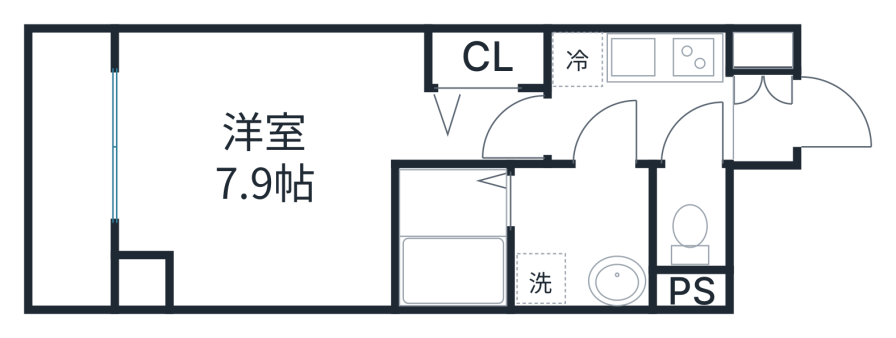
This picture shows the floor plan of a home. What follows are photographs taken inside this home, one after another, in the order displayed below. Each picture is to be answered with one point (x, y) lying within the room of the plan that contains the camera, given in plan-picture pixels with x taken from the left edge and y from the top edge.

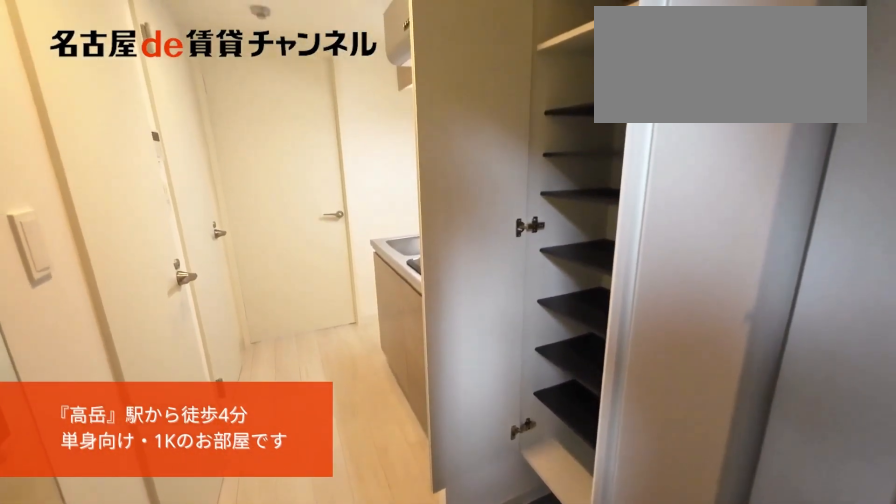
(763, 96)
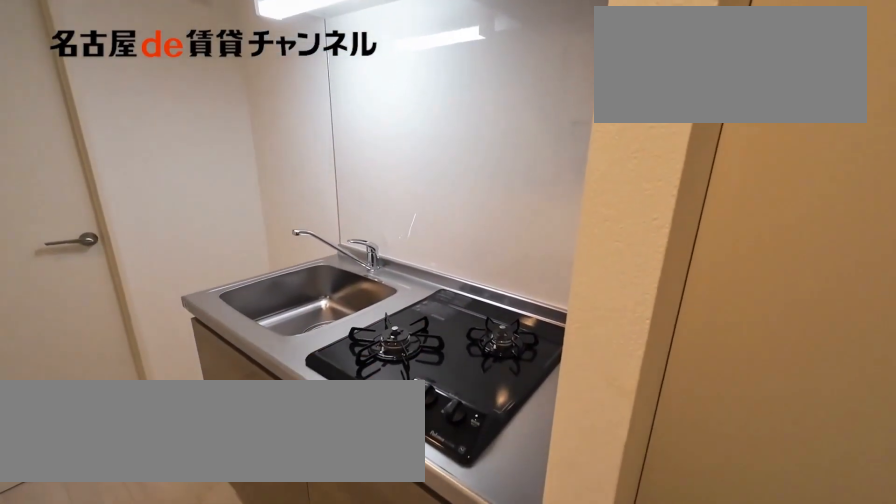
(638, 74)
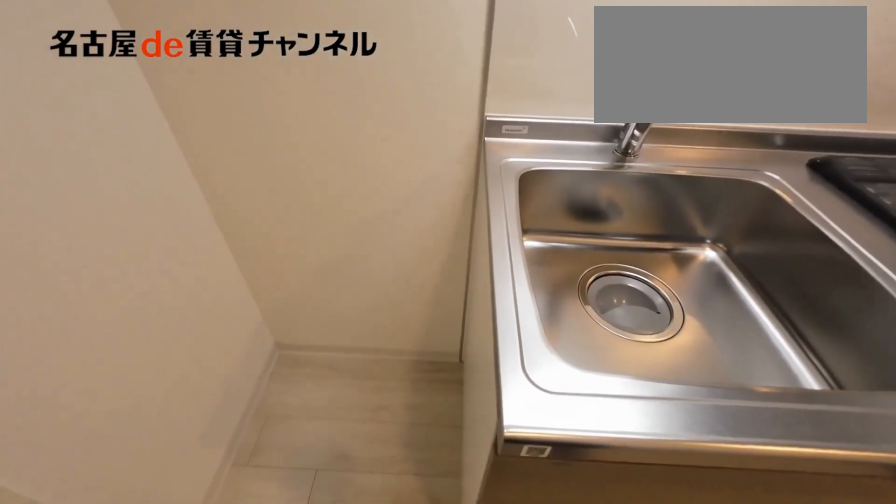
(638, 74)
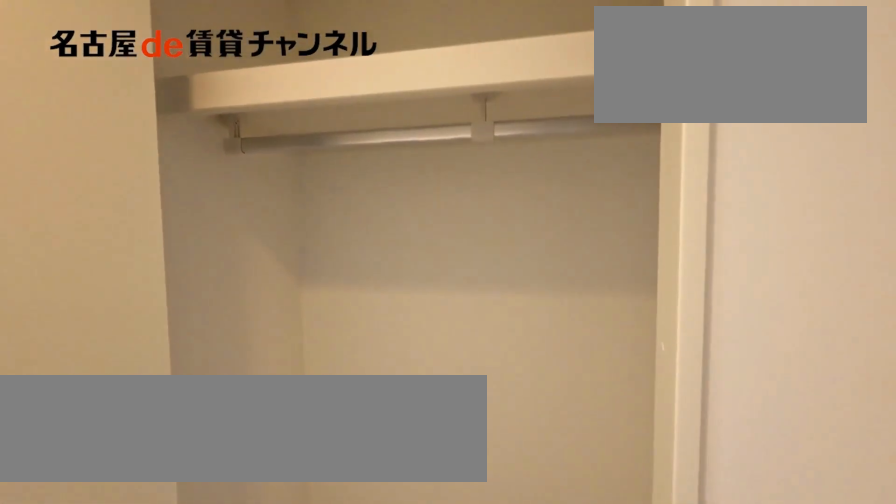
(488, 58)
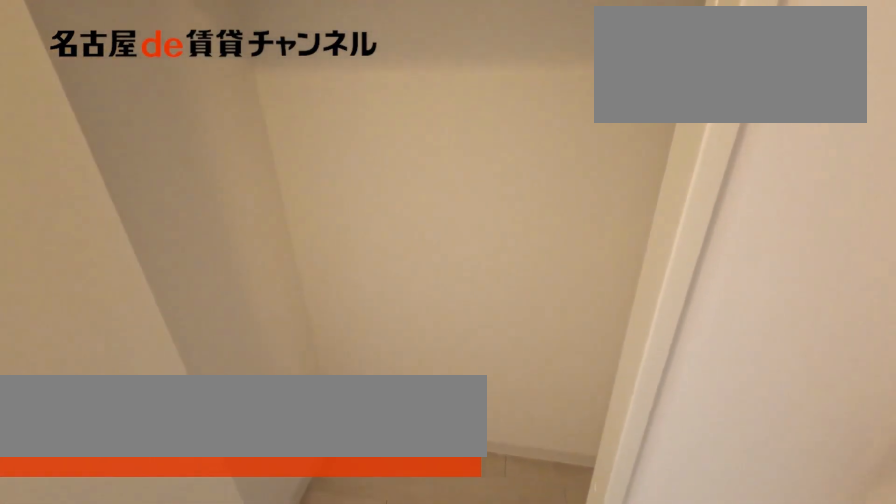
(488, 58)
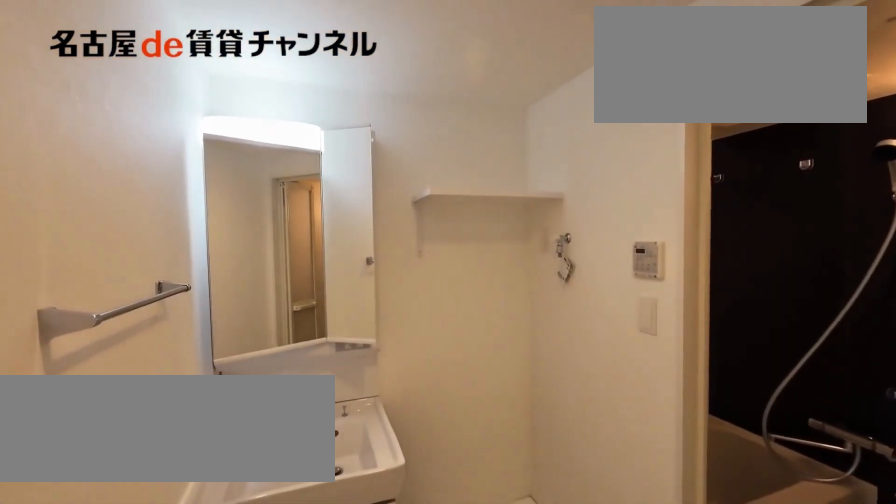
(580, 236)
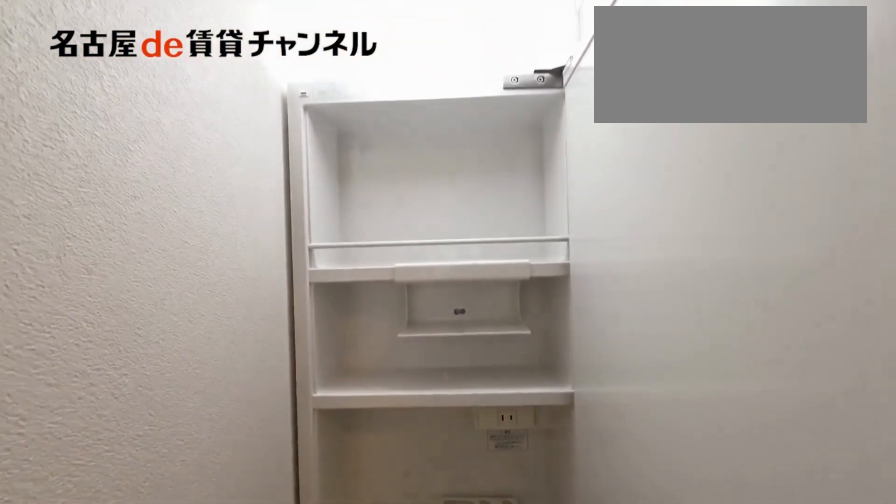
(580, 236)
